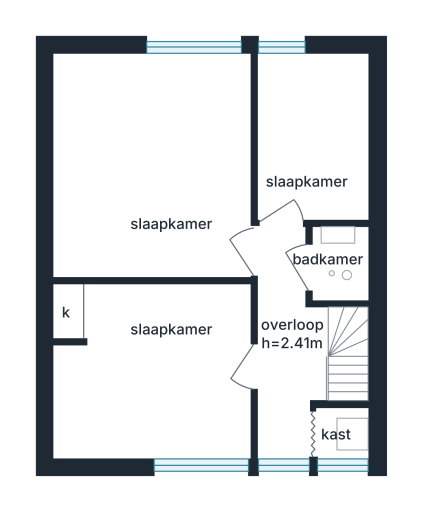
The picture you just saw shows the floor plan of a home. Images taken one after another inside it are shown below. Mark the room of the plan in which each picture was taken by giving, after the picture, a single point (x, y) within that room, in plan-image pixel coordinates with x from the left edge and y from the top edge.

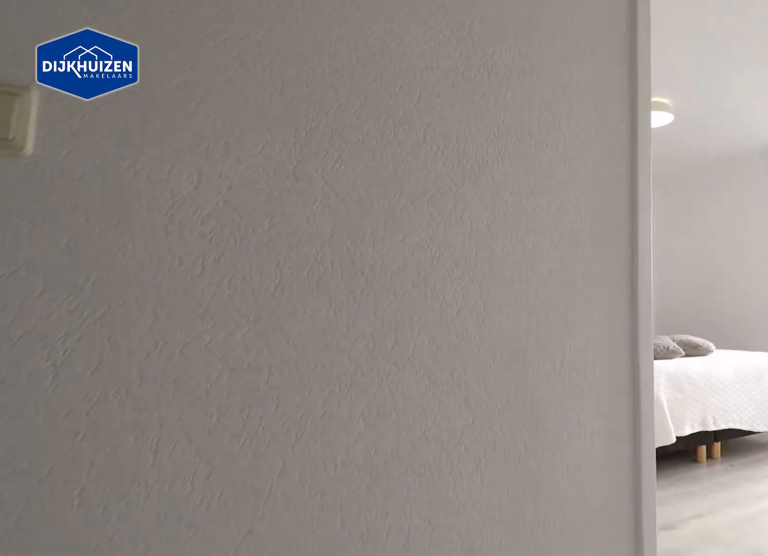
(286, 344)
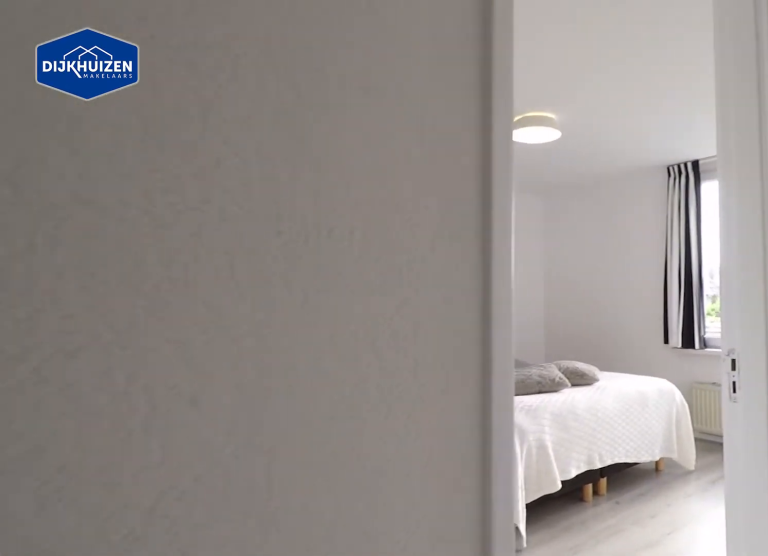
(286, 344)
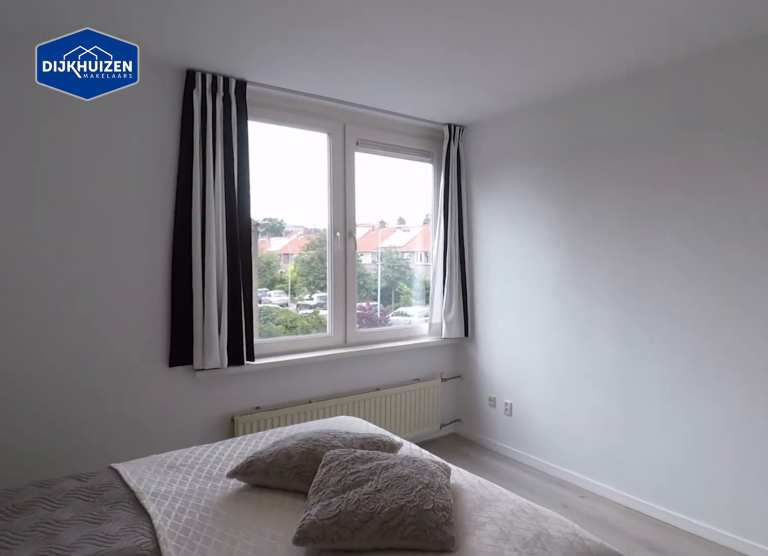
(182, 266)
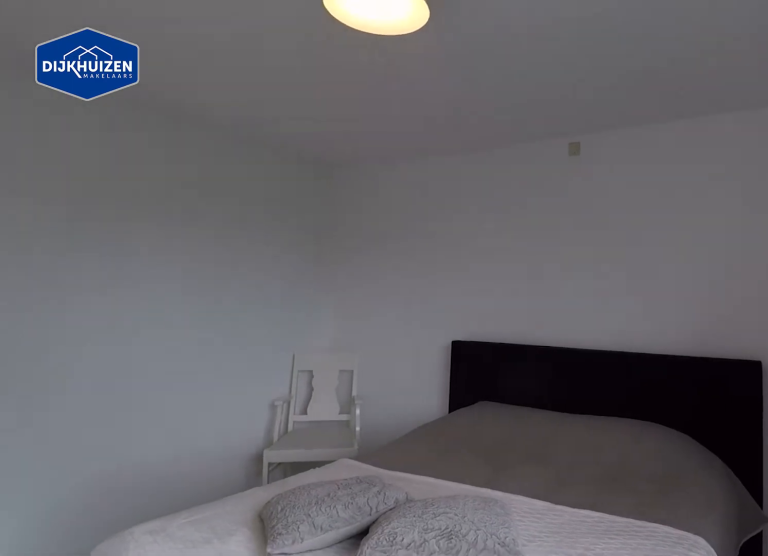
(182, 266)
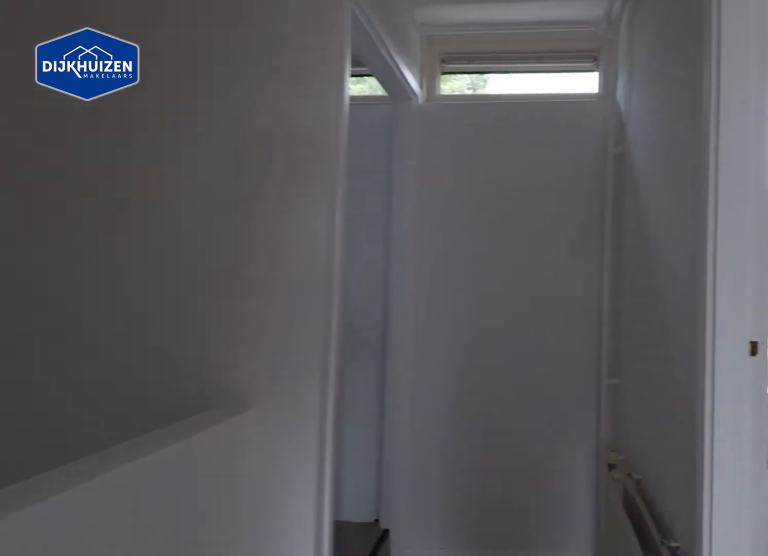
(286, 344)
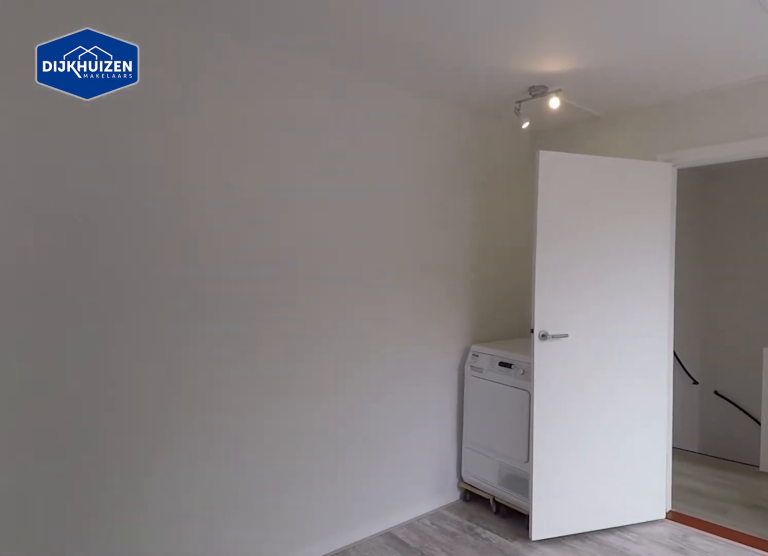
(180, 290)
